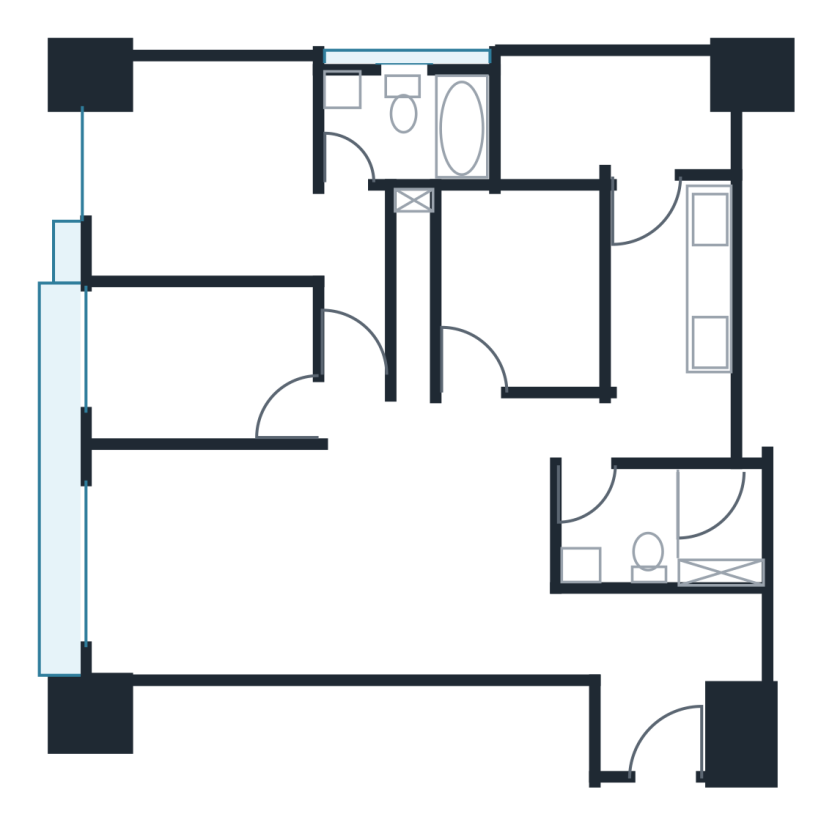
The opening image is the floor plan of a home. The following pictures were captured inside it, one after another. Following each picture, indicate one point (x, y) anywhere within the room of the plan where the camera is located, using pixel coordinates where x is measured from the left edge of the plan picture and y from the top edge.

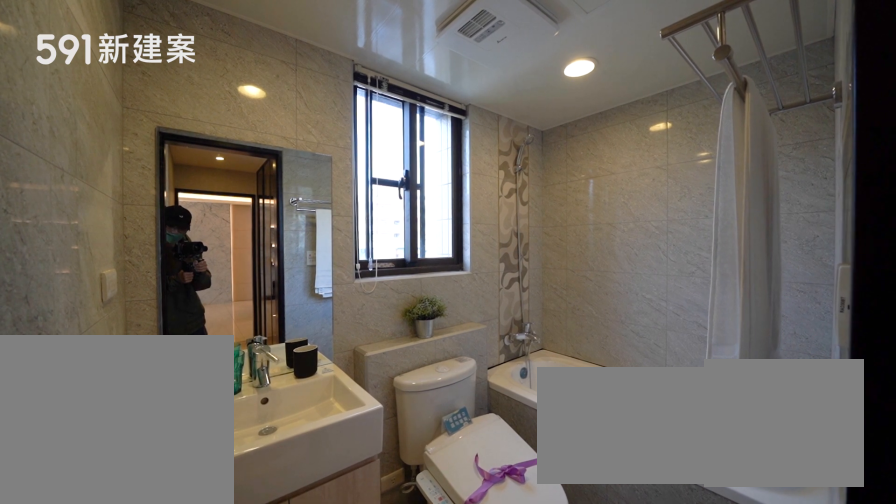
(415, 119)
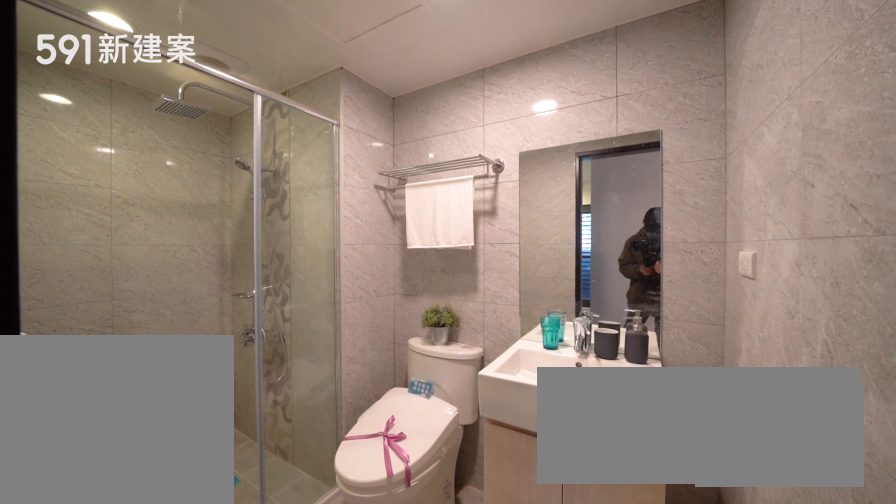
(665, 524)
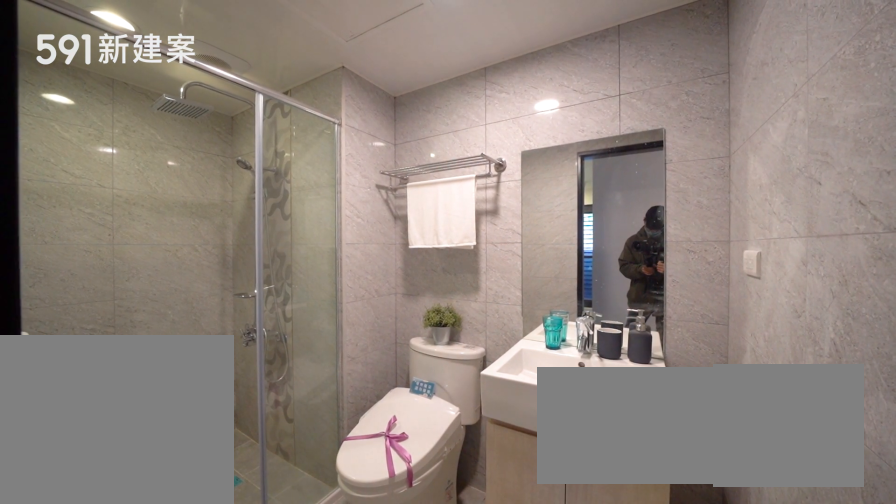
(665, 524)
